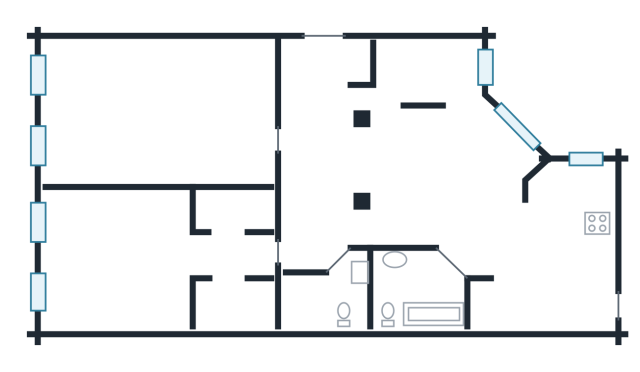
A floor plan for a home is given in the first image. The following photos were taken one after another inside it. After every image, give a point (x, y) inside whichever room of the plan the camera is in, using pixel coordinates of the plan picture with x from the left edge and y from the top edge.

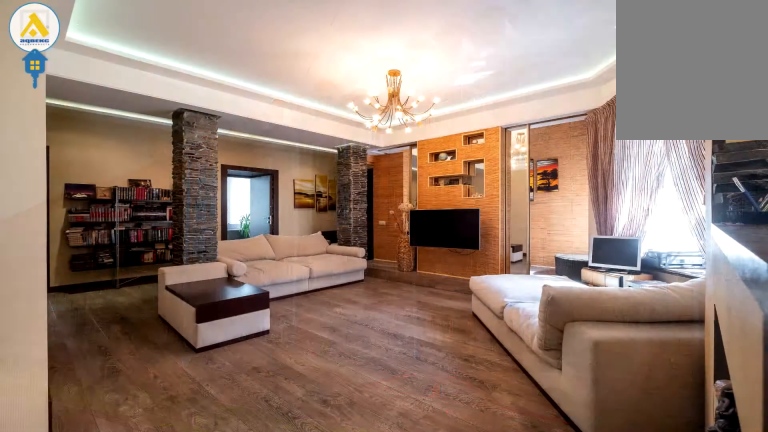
(408, 164)
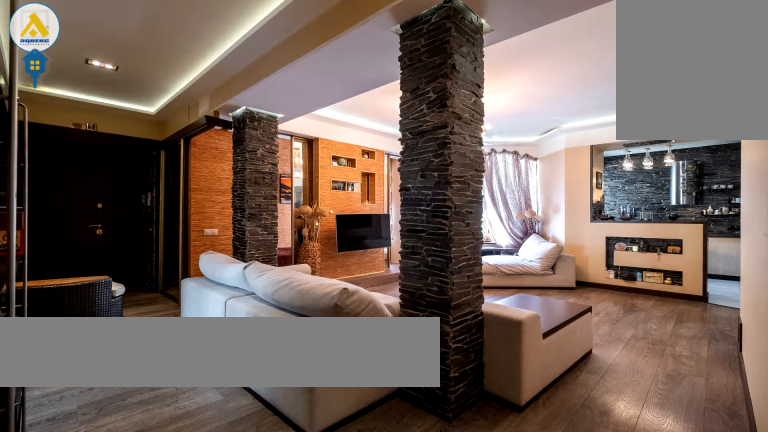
(415, 164)
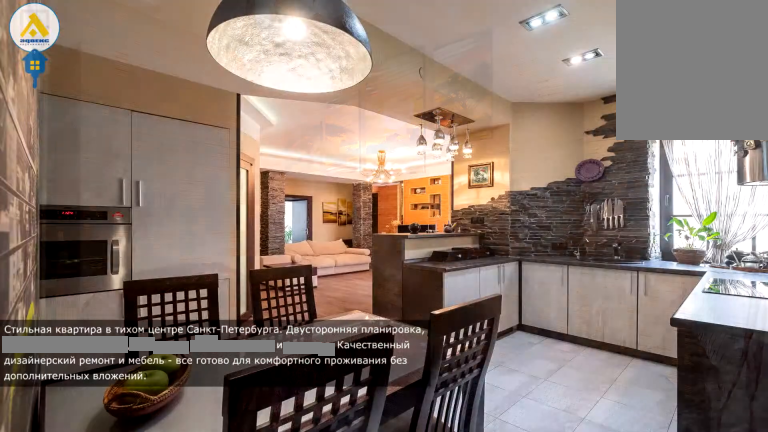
(544, 264)
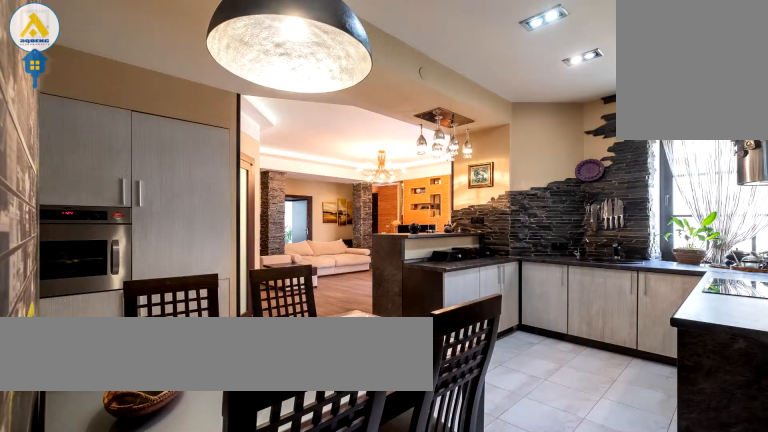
(551, 257)
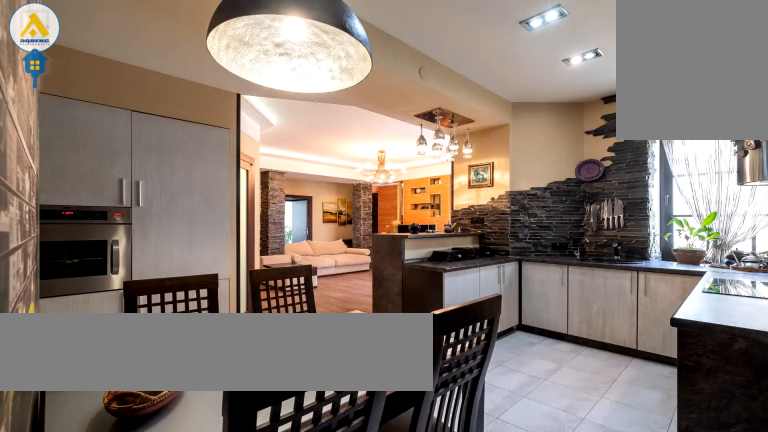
(554, 254)
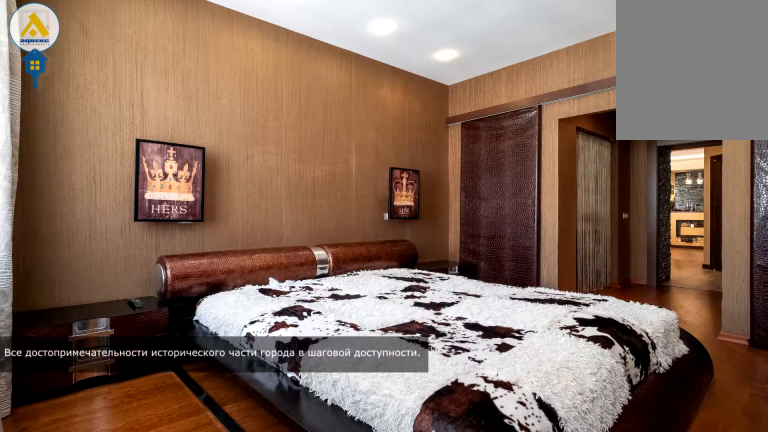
(111, 258)
